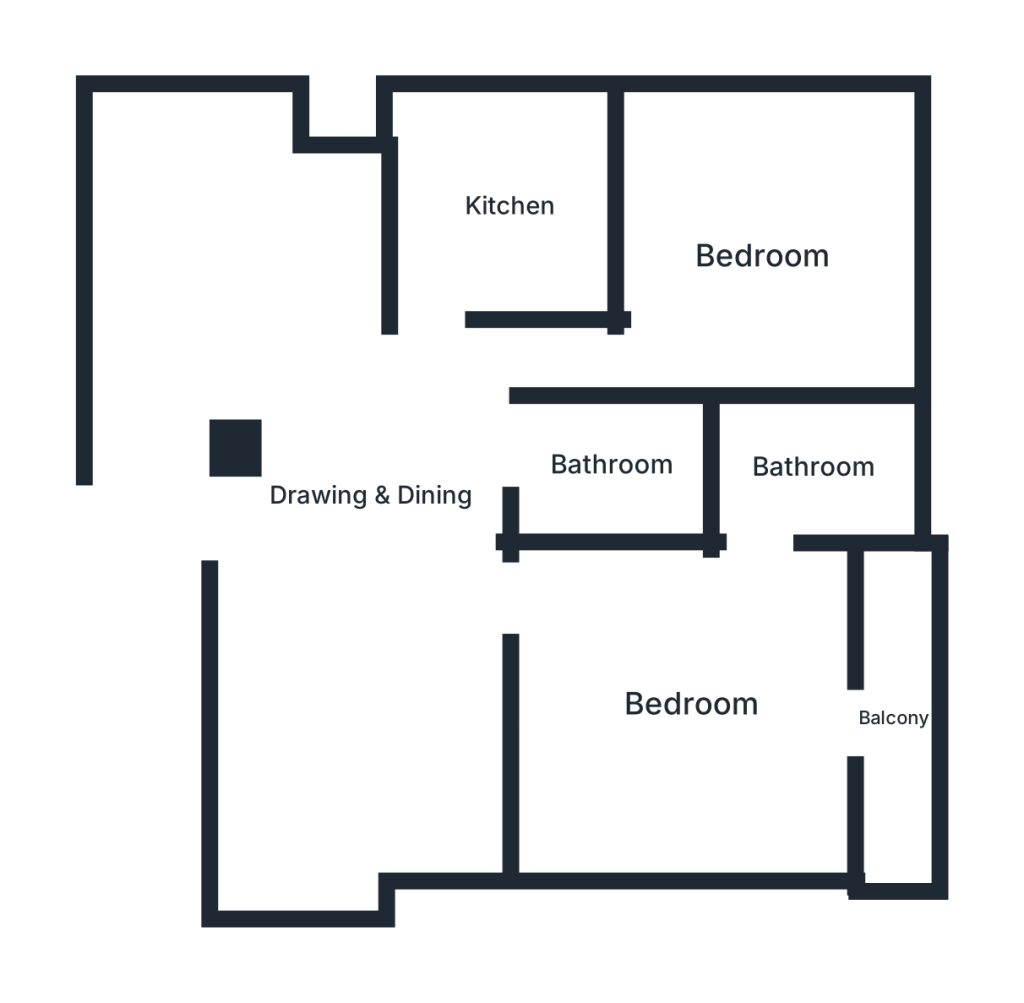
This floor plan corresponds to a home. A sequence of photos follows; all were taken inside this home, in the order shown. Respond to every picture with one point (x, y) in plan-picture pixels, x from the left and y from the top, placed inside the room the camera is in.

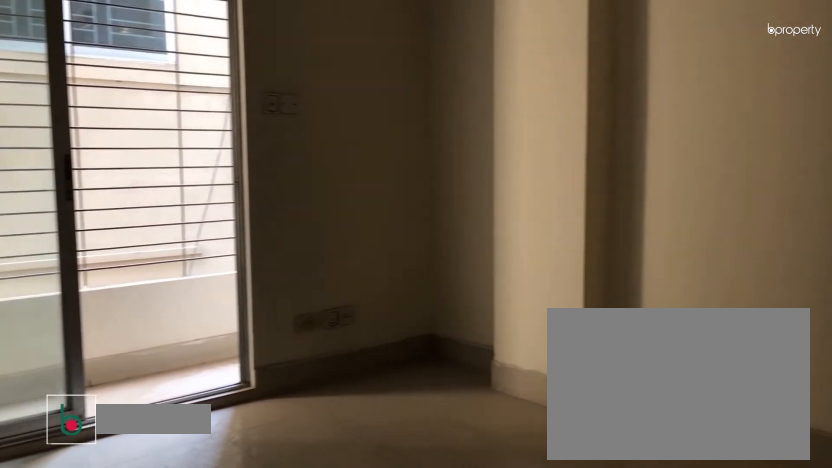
(685, 696)
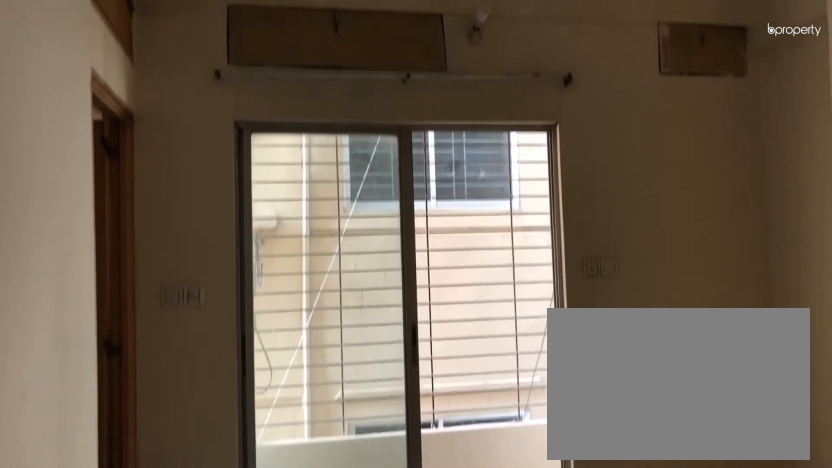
(686, 695)
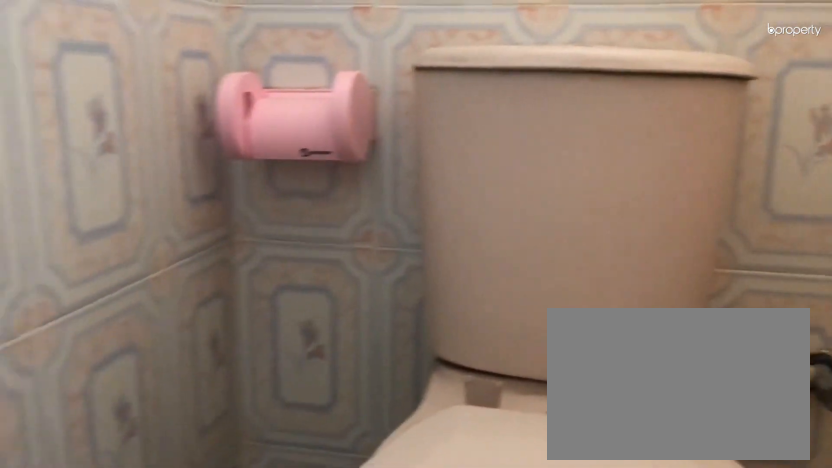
(816, 467)
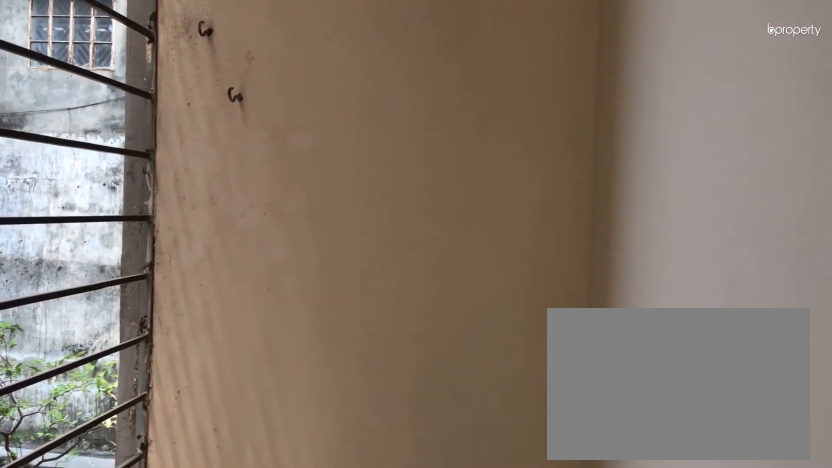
(892, 721)
